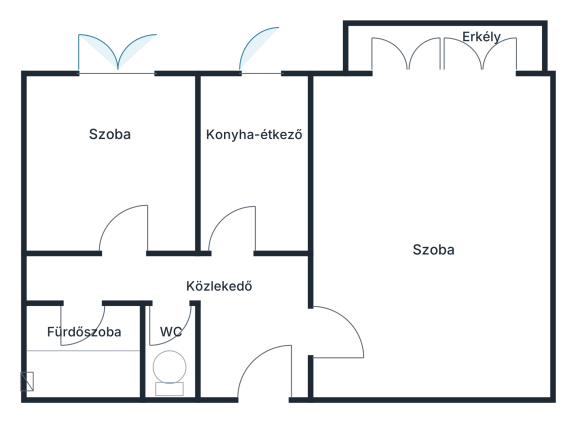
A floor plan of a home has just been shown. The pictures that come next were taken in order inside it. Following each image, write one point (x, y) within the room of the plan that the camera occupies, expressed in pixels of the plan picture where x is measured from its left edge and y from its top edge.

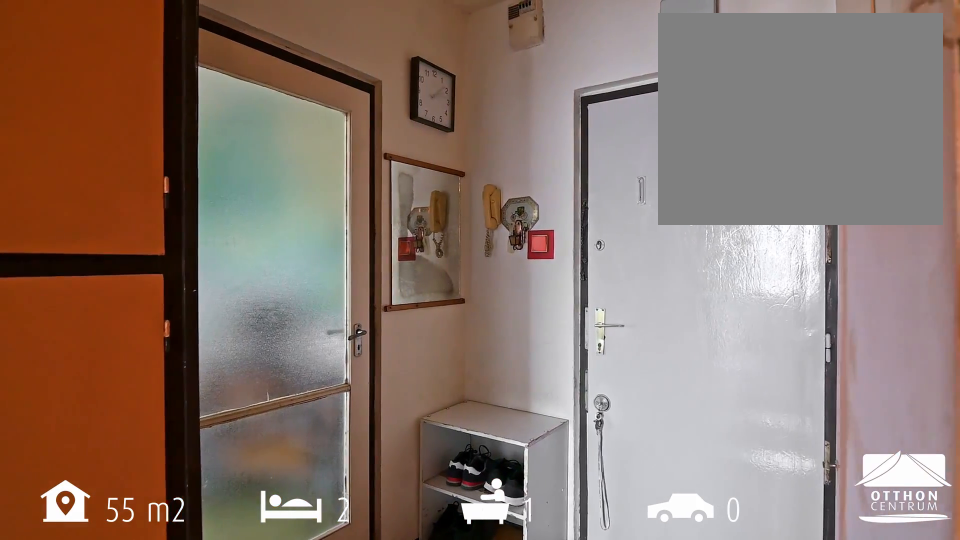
(234, 309)
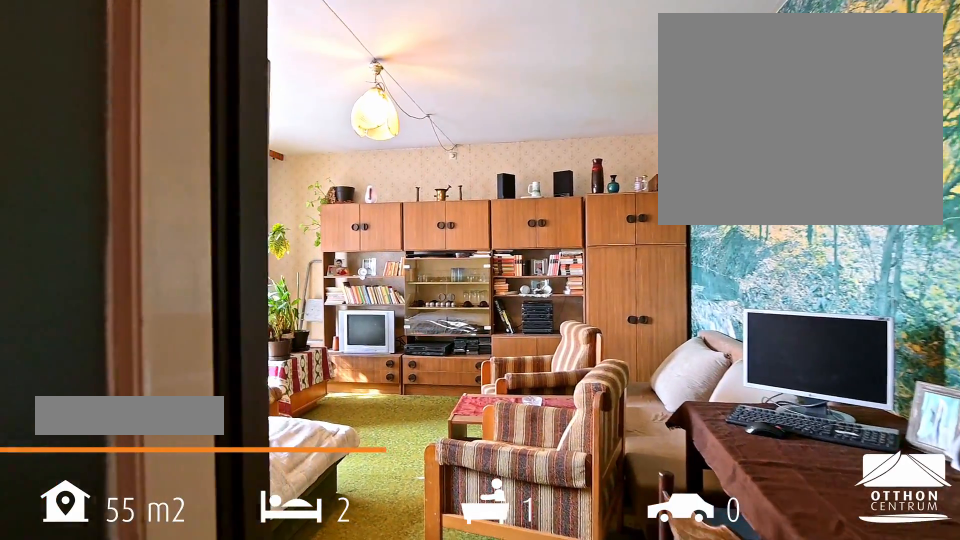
(436, 241)
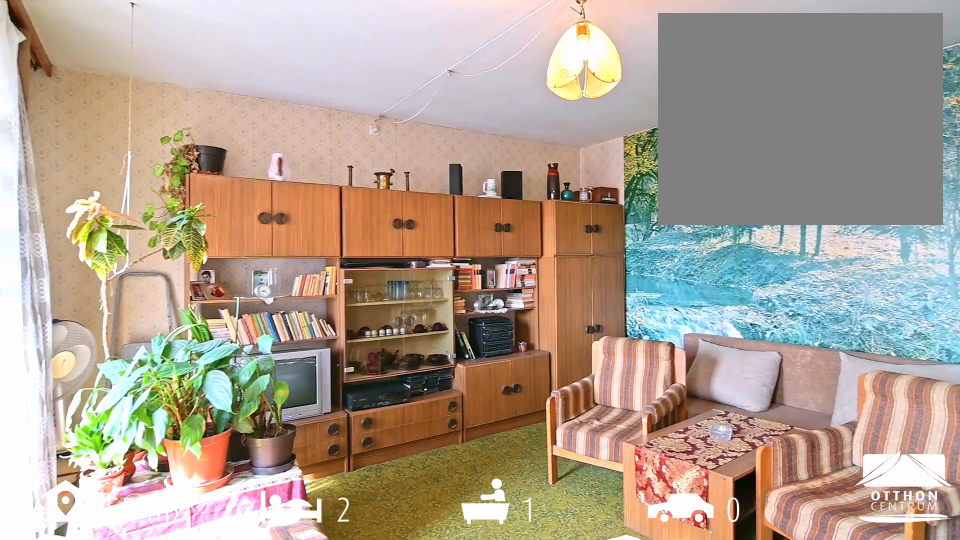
(436, 241)
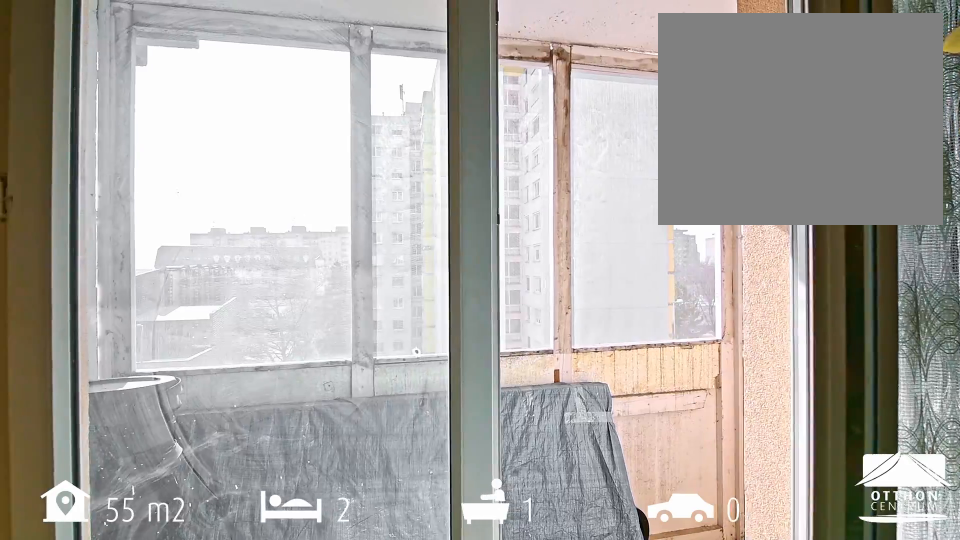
(447, 48)
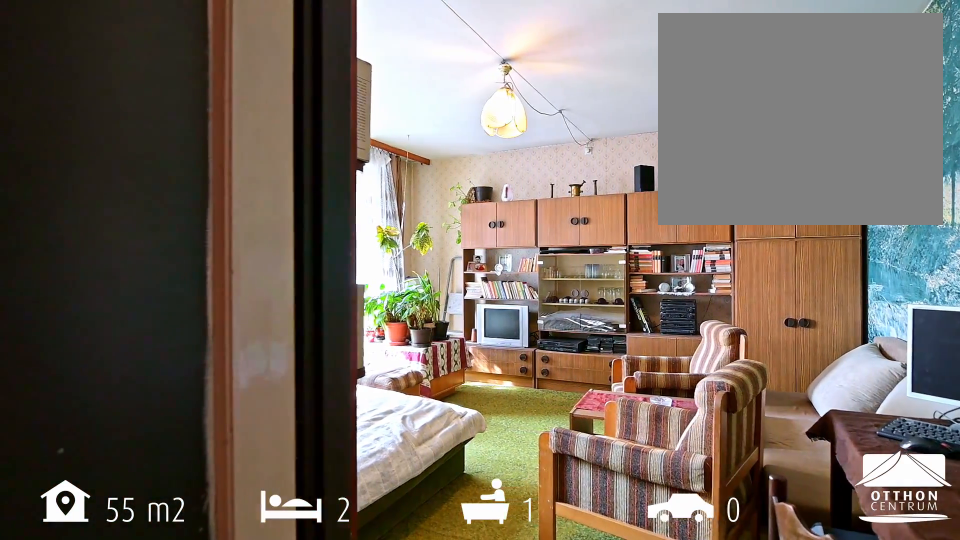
(436, 241)
